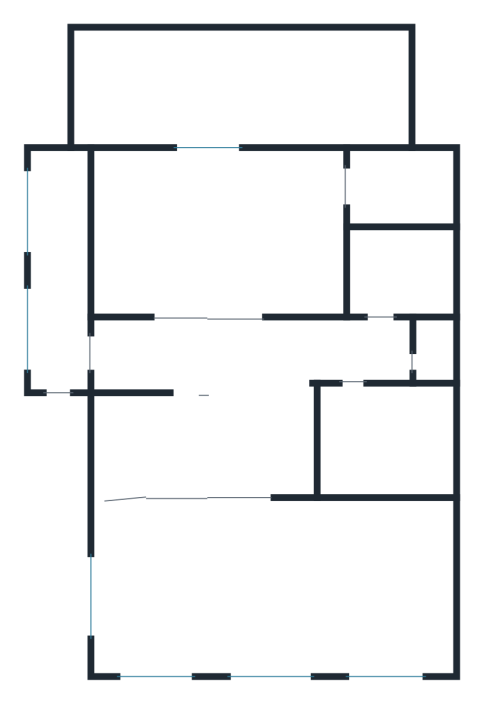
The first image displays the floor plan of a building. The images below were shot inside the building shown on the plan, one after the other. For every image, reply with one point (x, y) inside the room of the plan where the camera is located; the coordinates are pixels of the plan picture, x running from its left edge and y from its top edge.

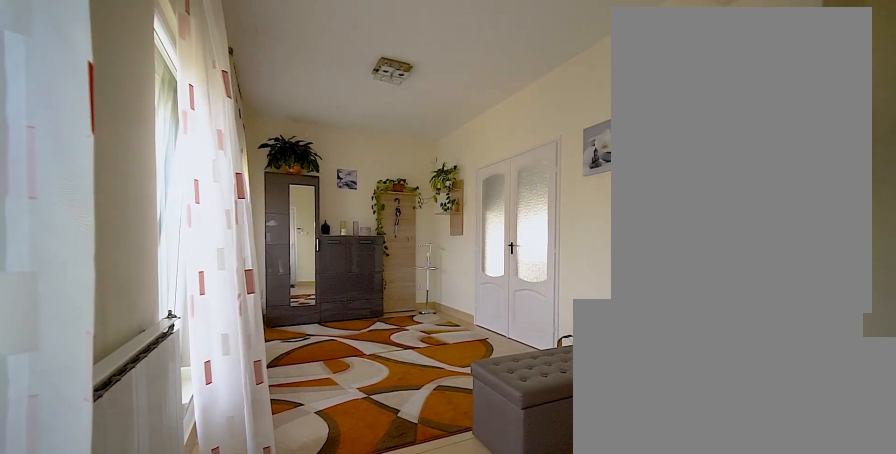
(59, 309)
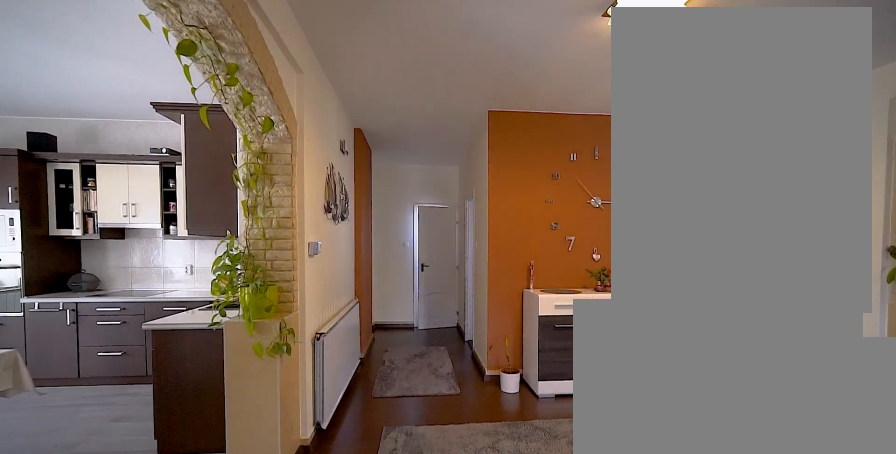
(227, 410)
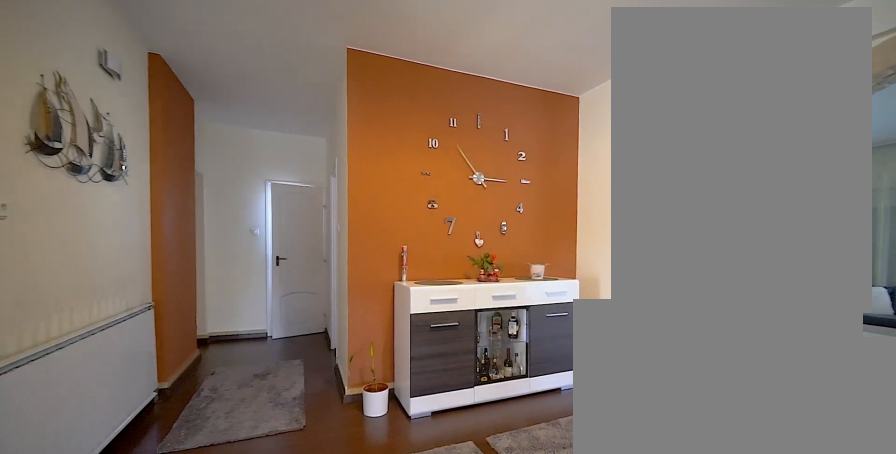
(227, 410)
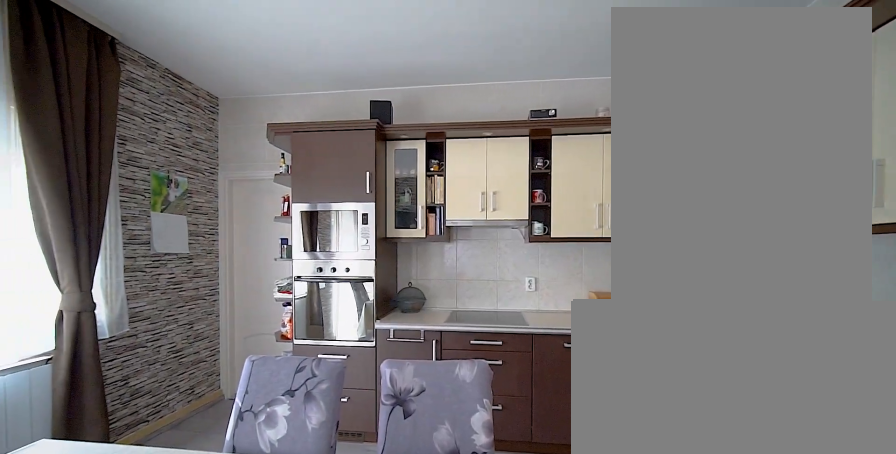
(222, 244)
